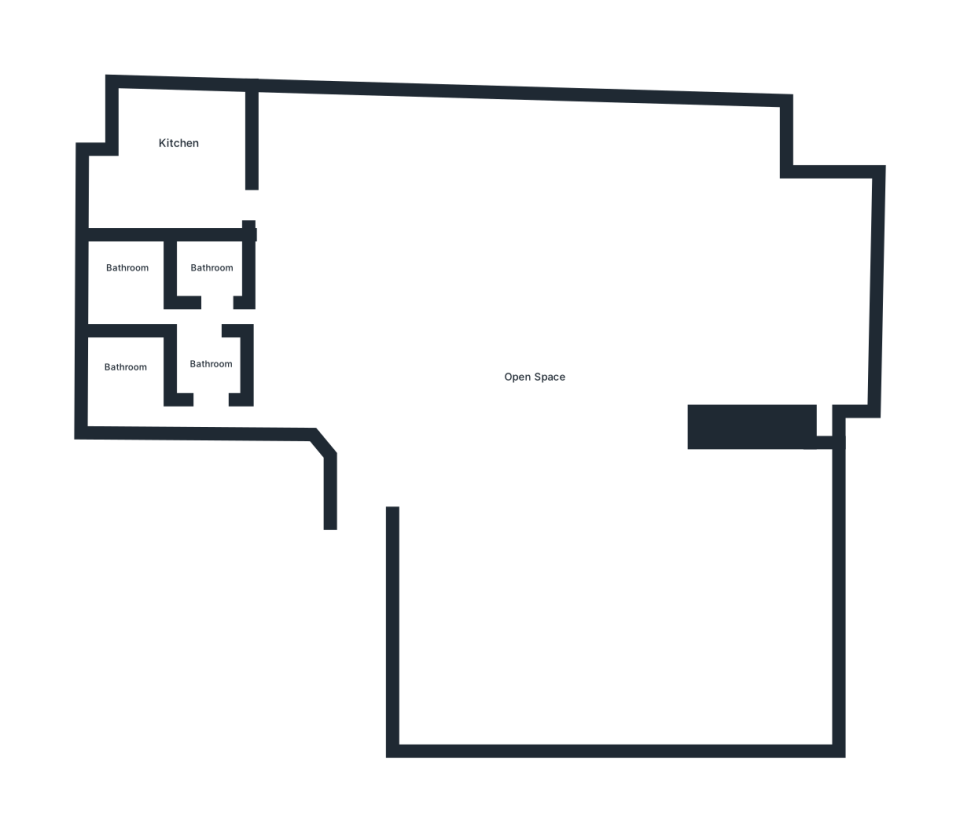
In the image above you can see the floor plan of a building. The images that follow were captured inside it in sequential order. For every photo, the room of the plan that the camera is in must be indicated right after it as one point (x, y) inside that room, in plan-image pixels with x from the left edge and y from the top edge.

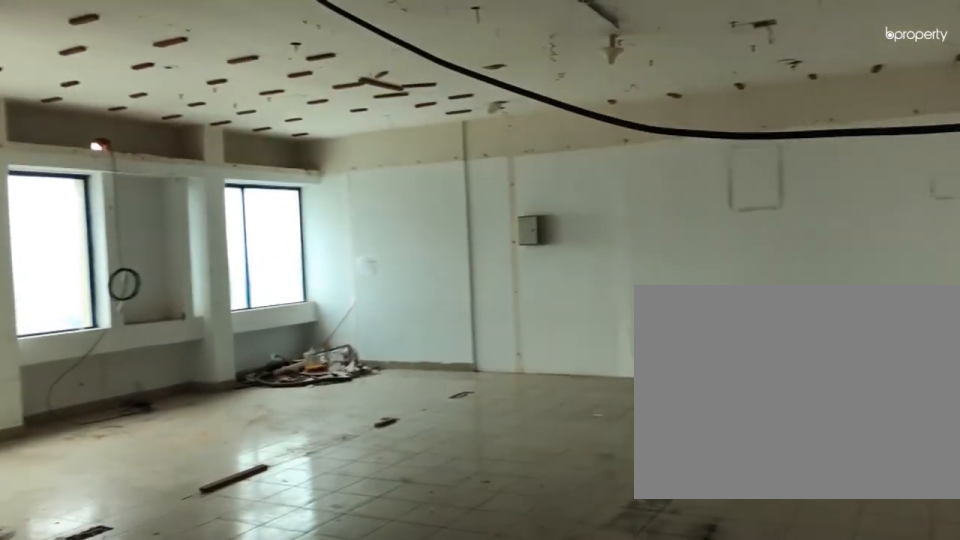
(509, 340)
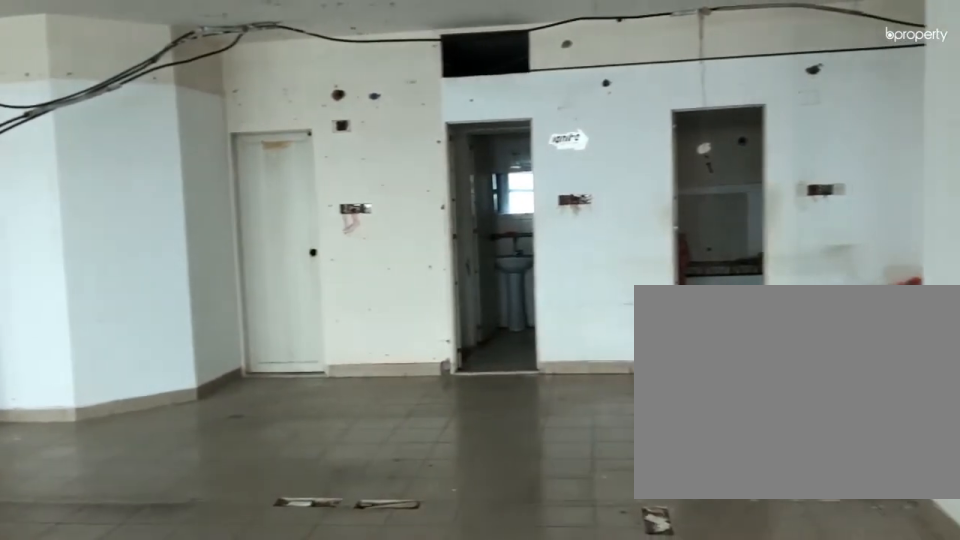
(509, 340)
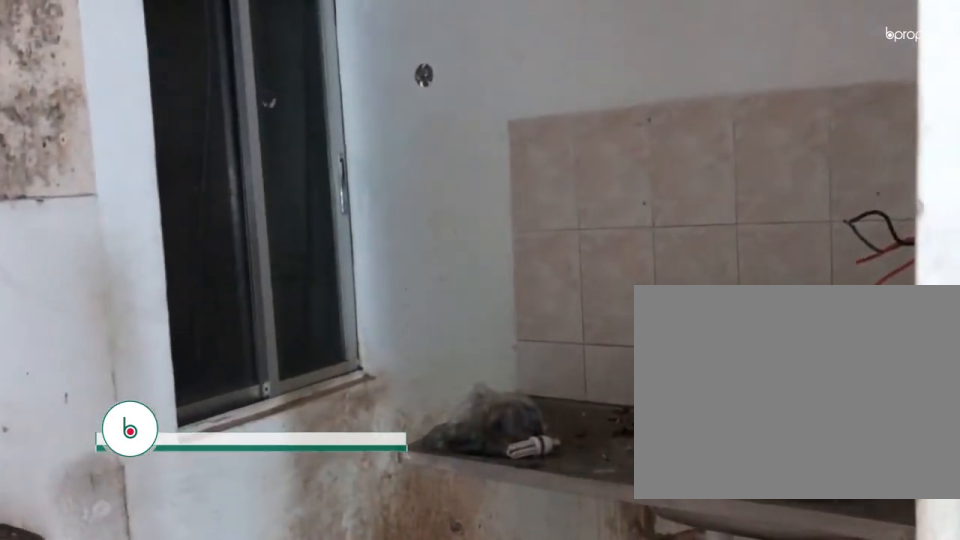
(186, 189)
